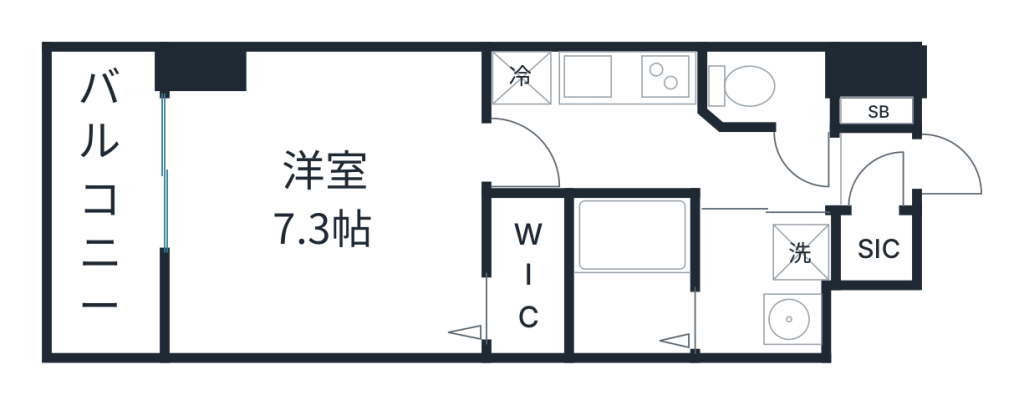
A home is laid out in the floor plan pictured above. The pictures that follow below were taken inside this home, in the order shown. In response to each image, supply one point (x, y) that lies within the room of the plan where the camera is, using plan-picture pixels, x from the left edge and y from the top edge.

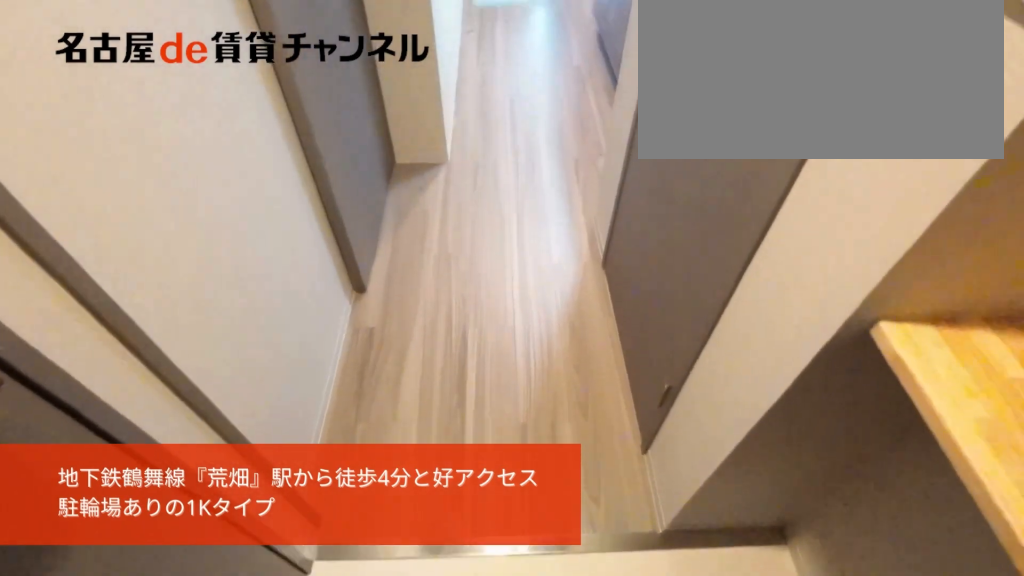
(876, 169)
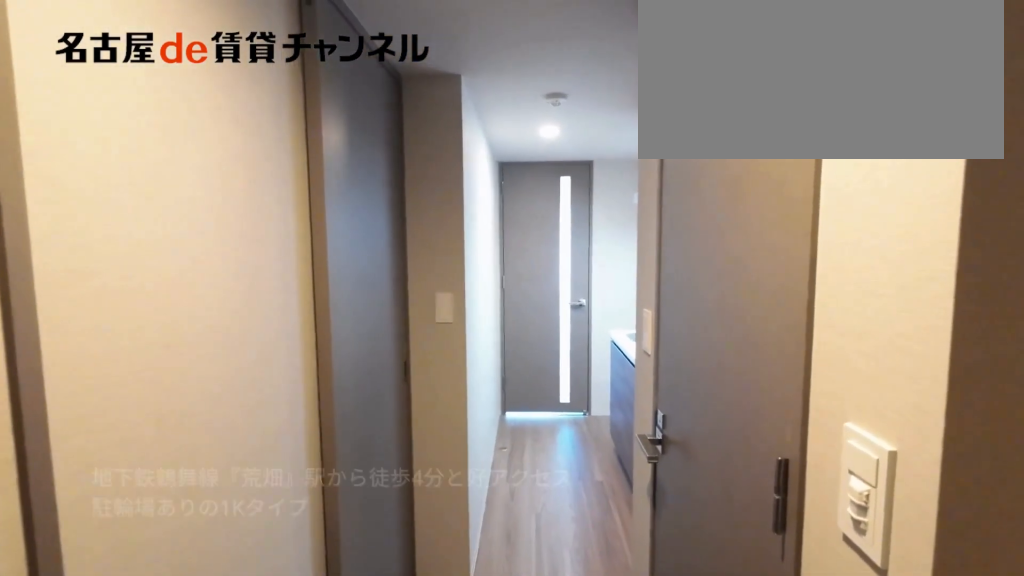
(876, 169)
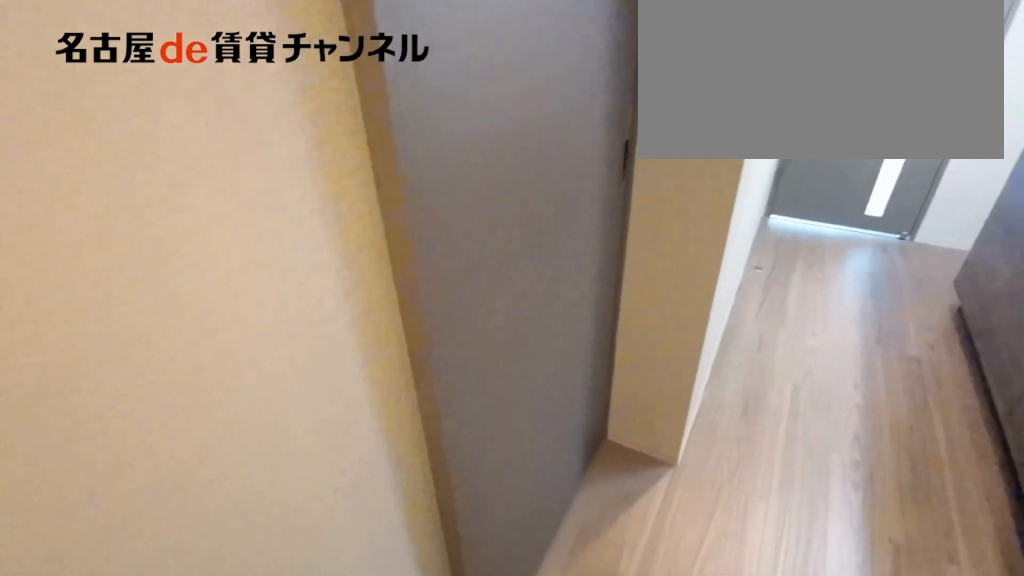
(658, 154)
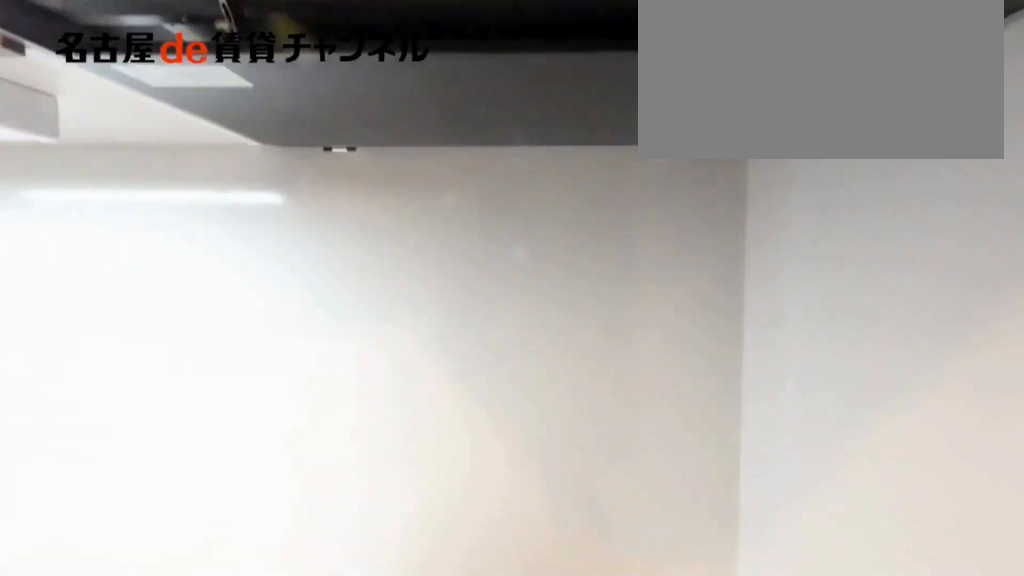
(594, 77)
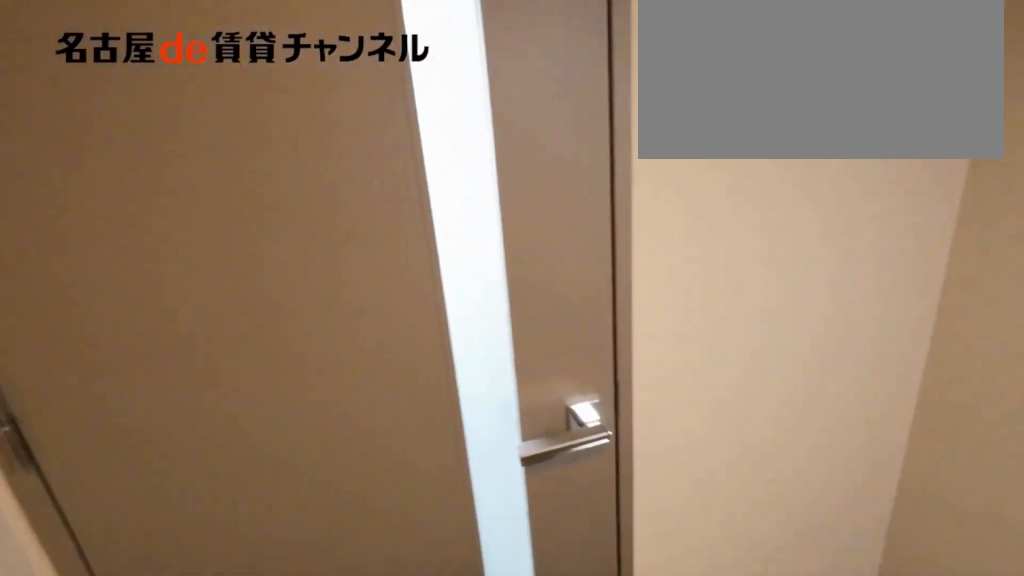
(656, 154)
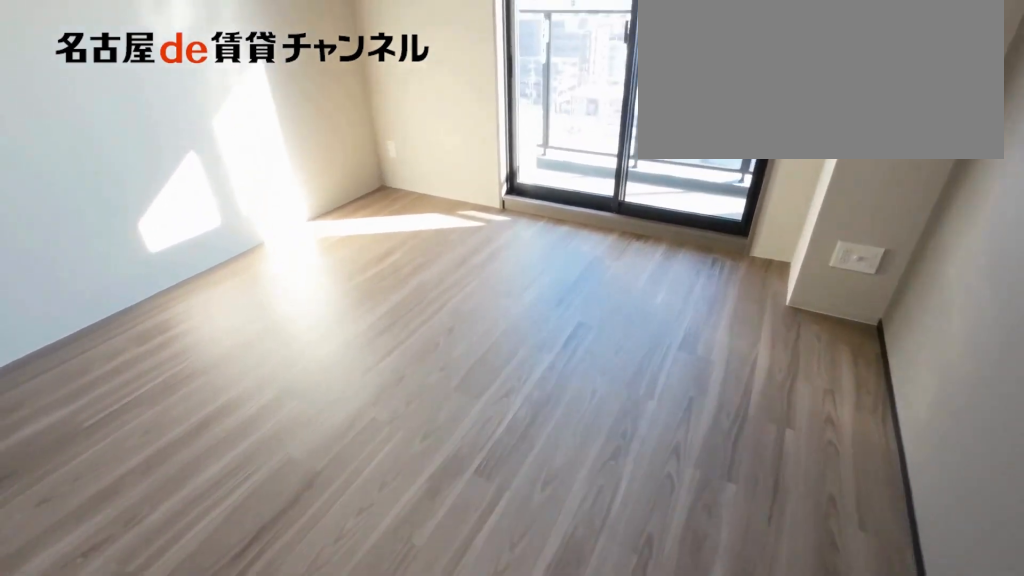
(329, 206)
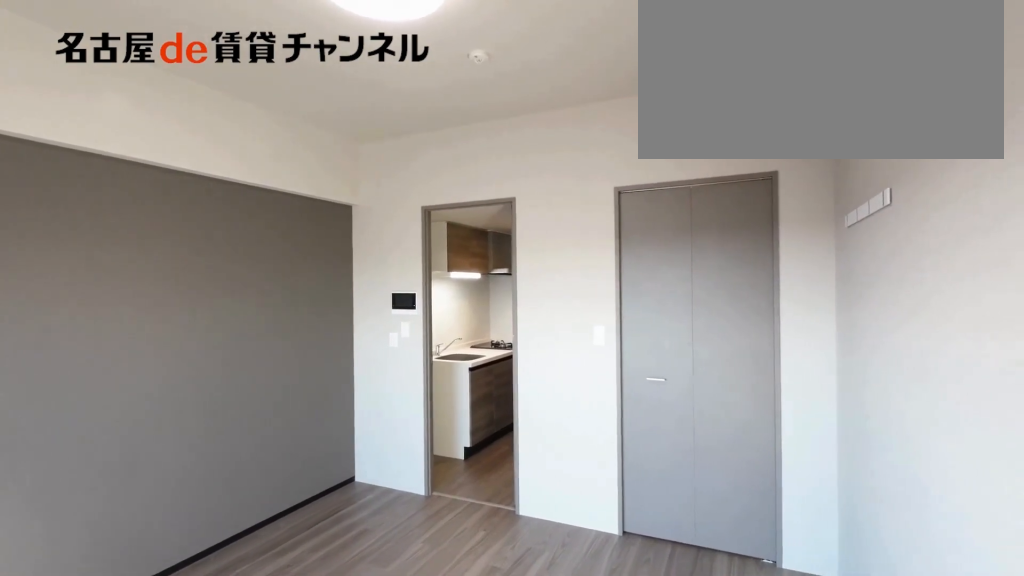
(329, 206)
